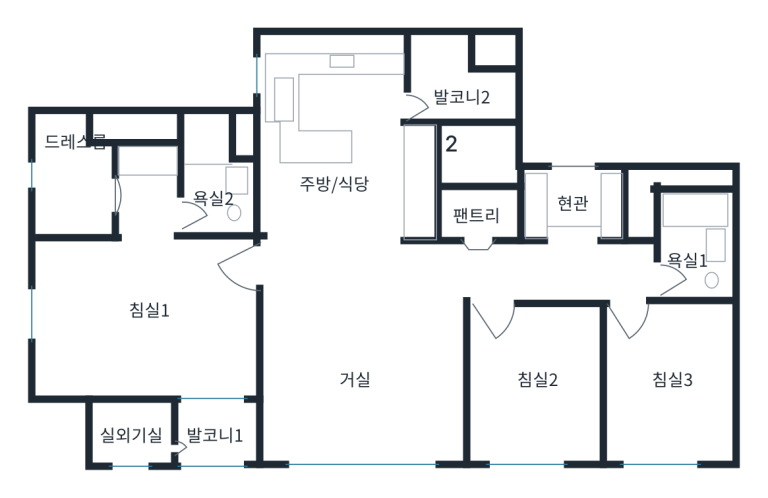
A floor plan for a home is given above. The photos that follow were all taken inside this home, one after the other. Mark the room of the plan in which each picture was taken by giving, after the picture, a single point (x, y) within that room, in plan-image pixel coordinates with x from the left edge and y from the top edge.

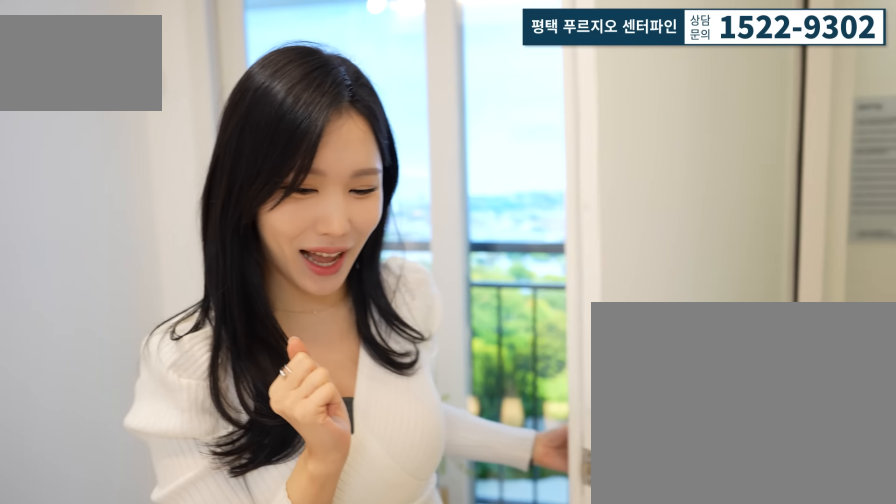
(210, 422)
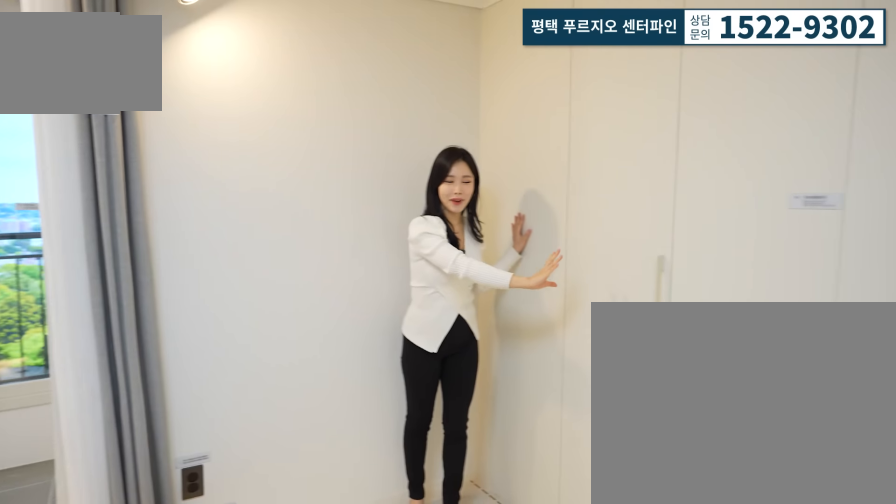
(92, 316)
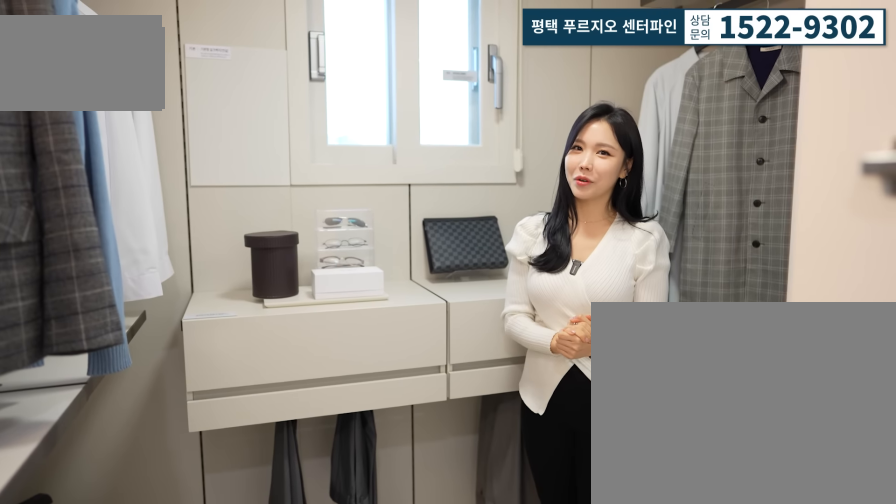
(83, 176)
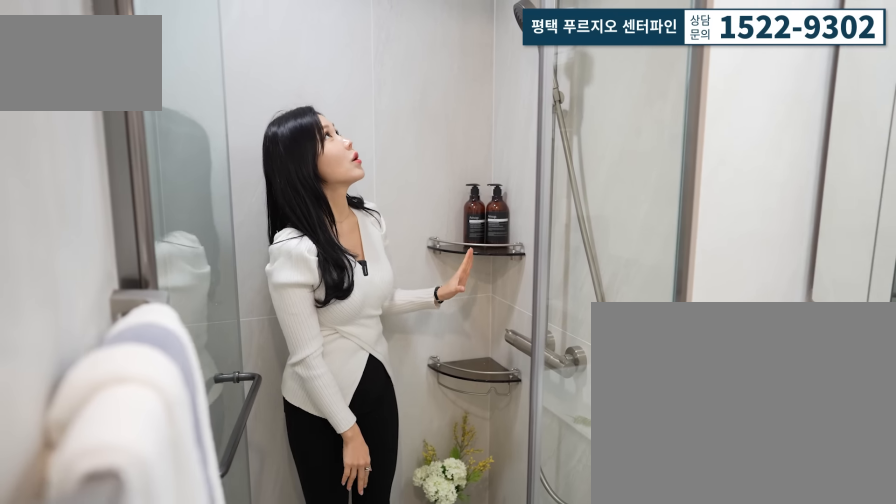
(210, 194)
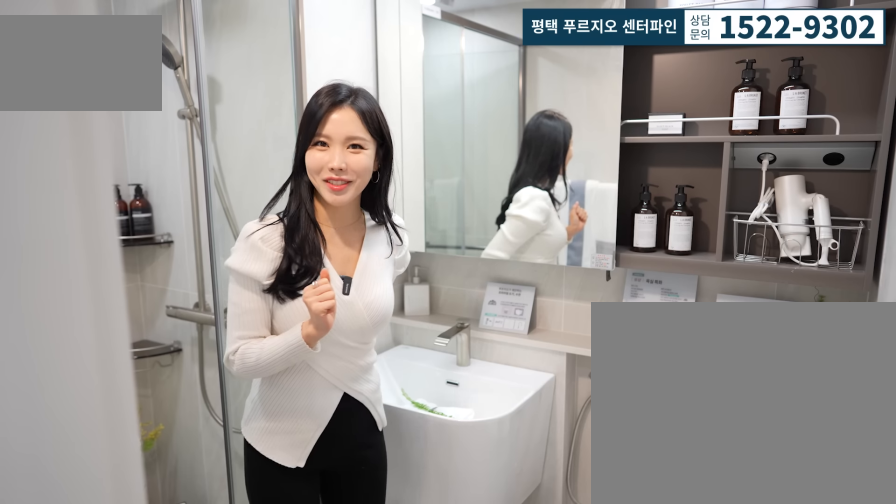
(210, 194)
